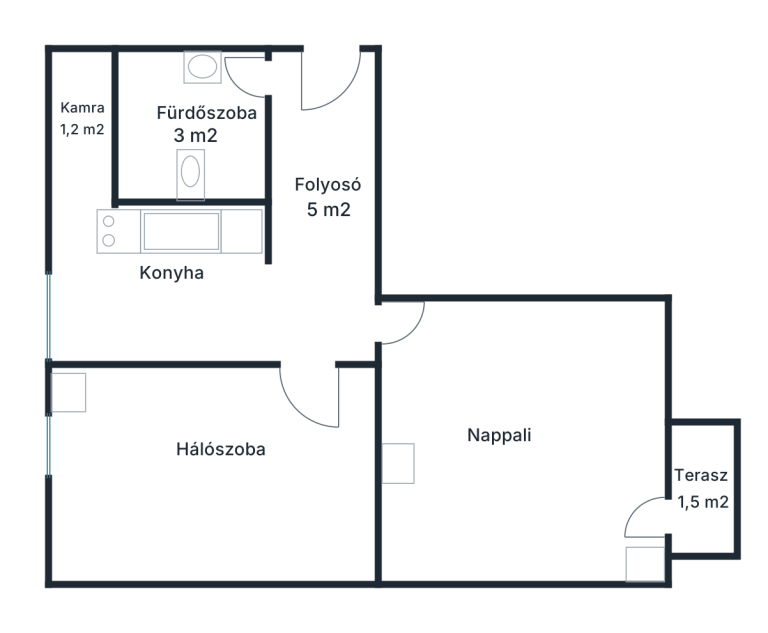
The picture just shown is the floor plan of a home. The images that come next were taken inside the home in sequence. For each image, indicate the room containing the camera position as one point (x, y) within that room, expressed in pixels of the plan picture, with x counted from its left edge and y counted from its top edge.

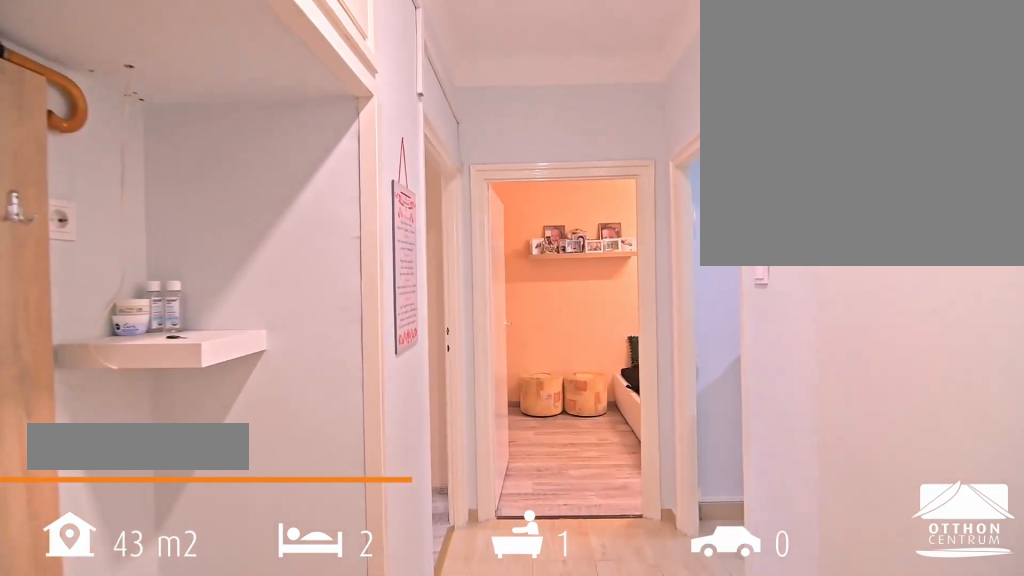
(323, 198)
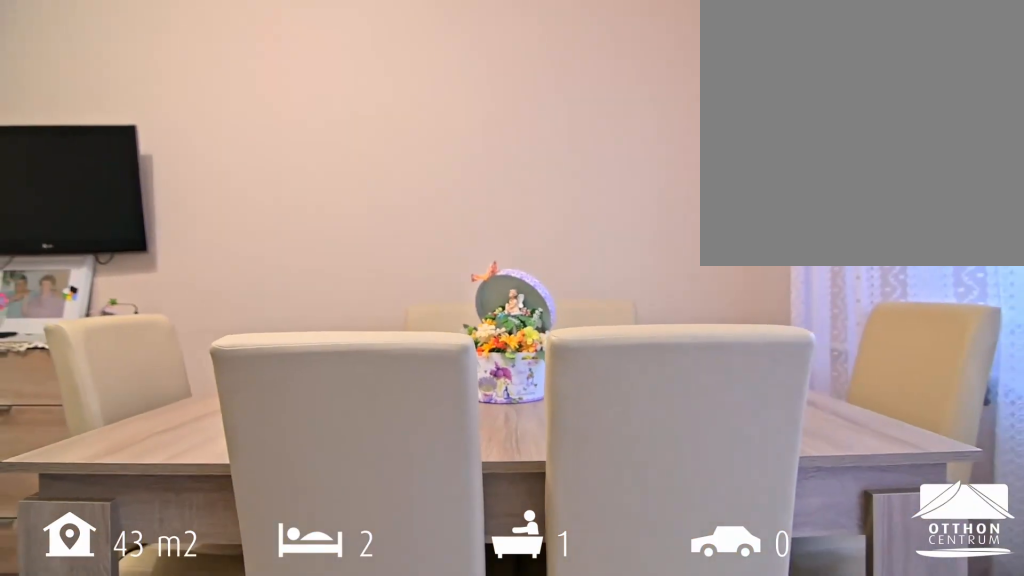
(522, 448)
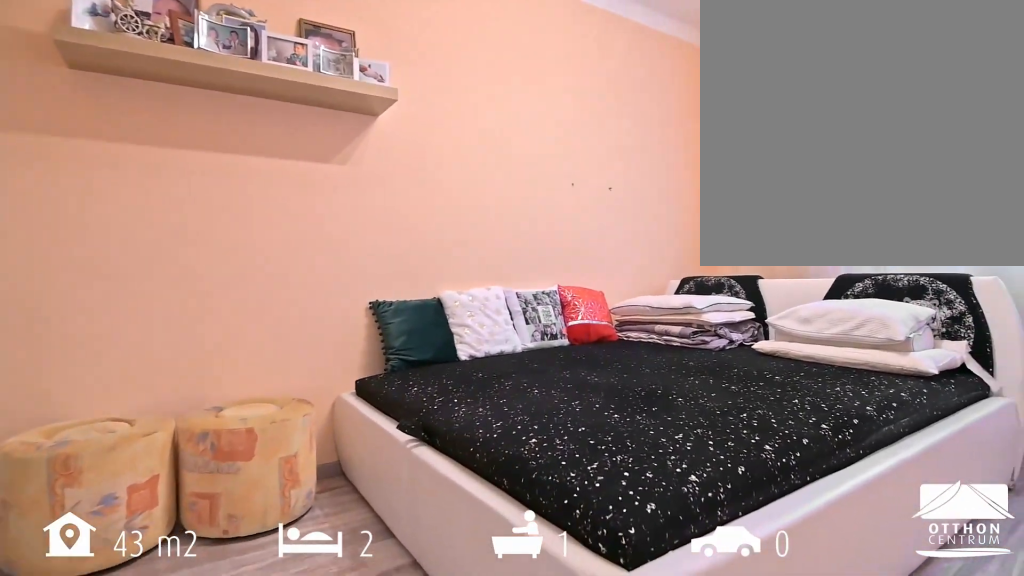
(205, 474)
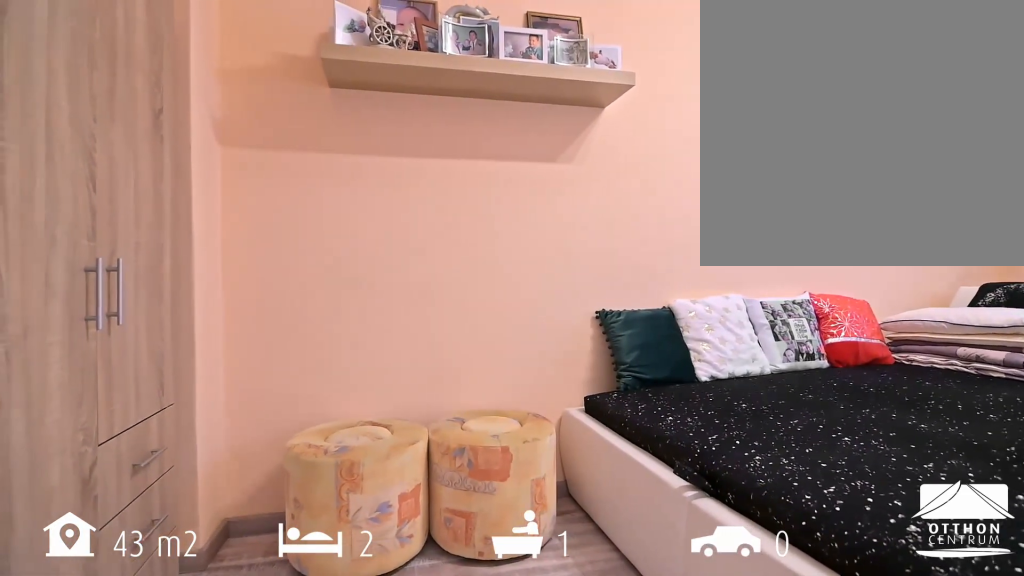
(205, 474)
